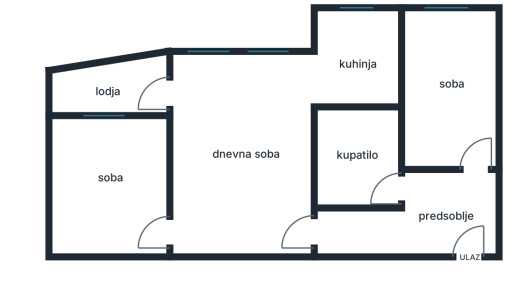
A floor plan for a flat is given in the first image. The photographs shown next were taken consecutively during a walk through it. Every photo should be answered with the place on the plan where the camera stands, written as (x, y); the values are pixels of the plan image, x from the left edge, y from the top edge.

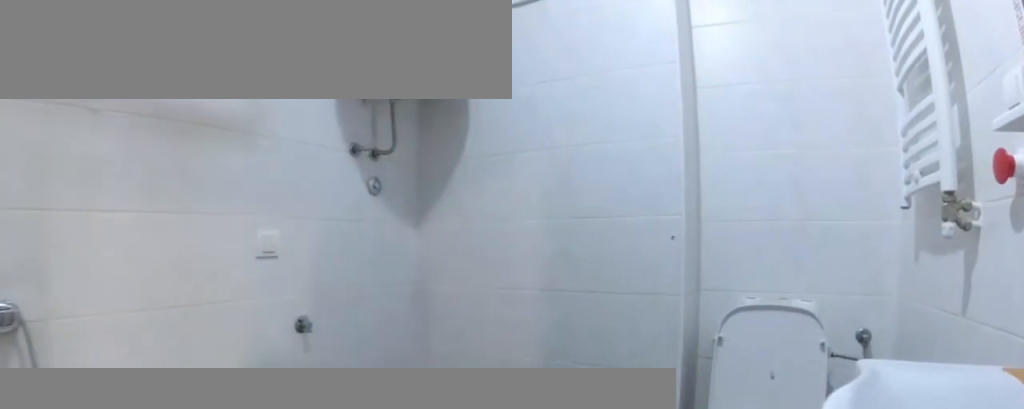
(376, 178)
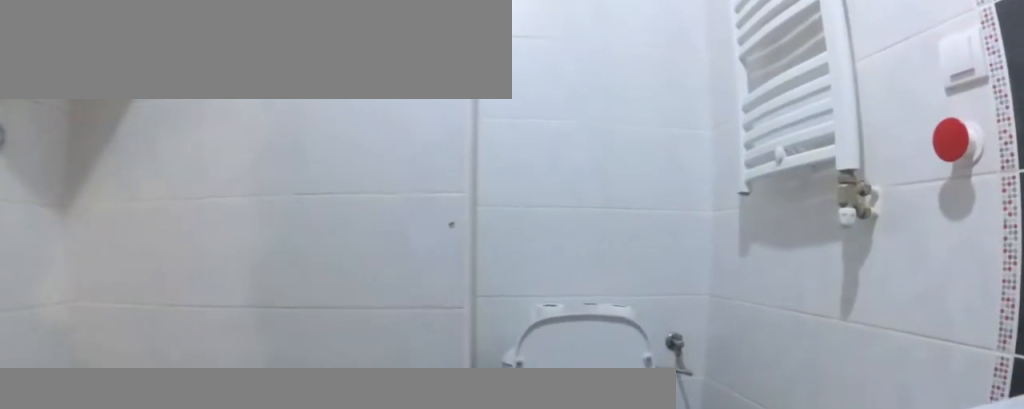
(375, 157)
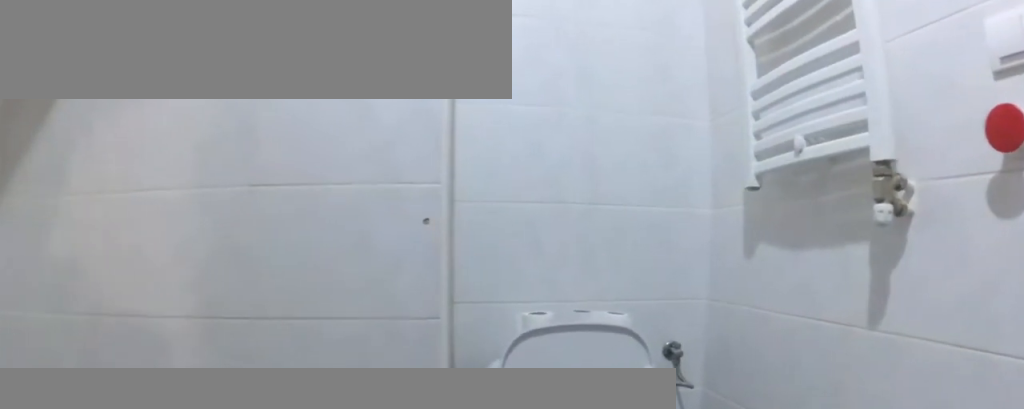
(375, 151)
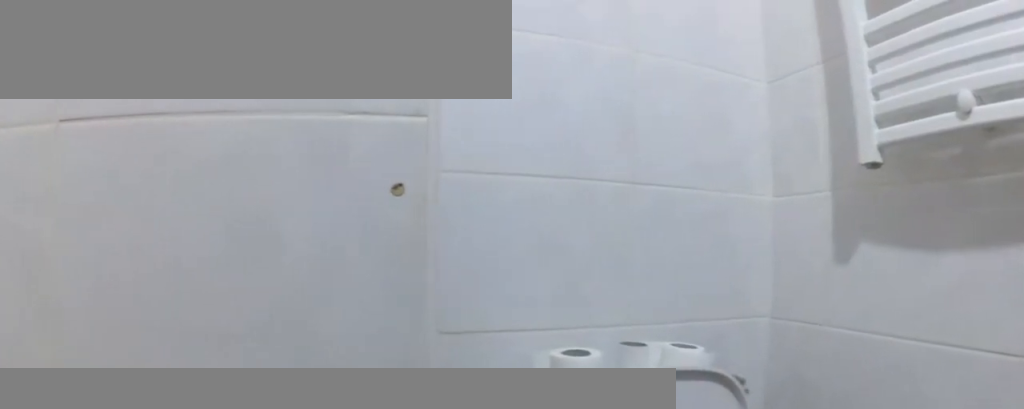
(376, 129)
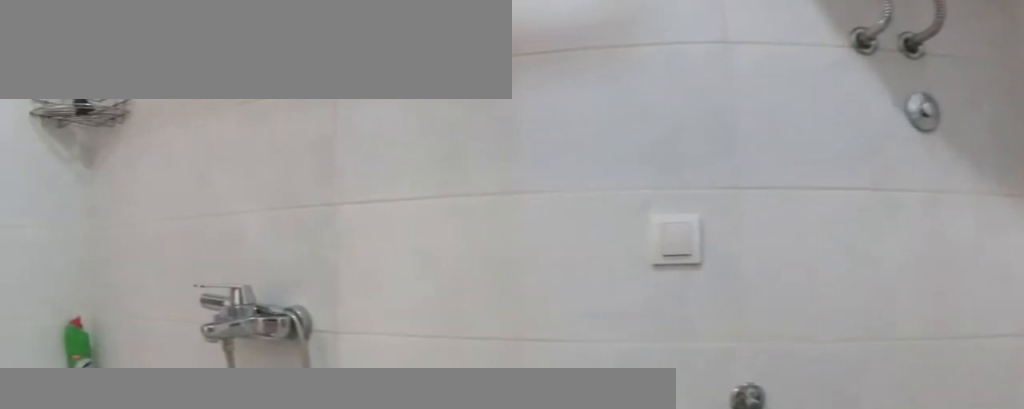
(380, 113)
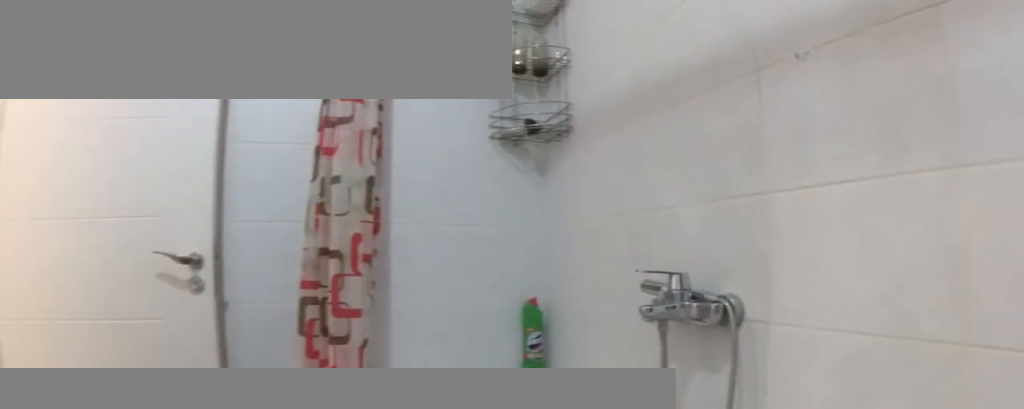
(360, 112)
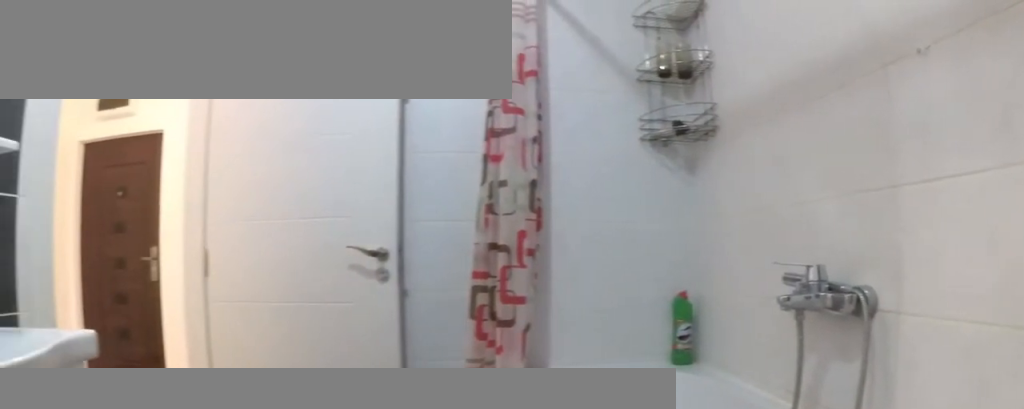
(353, 112)
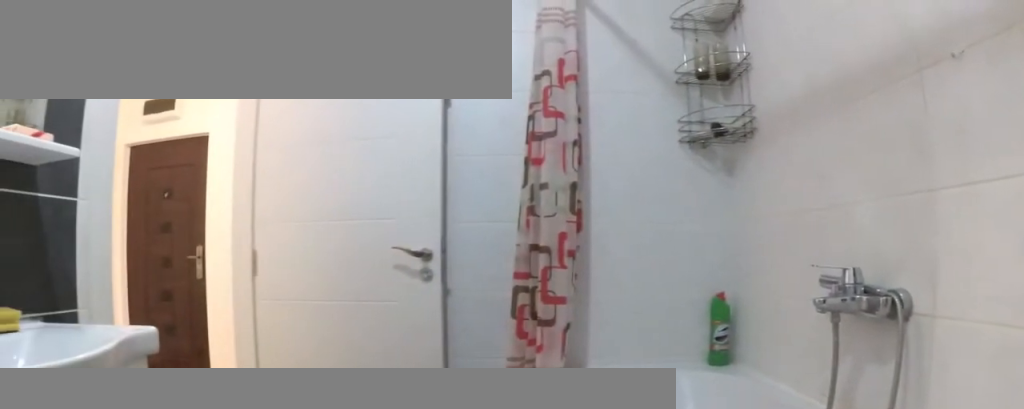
(348, 112)
